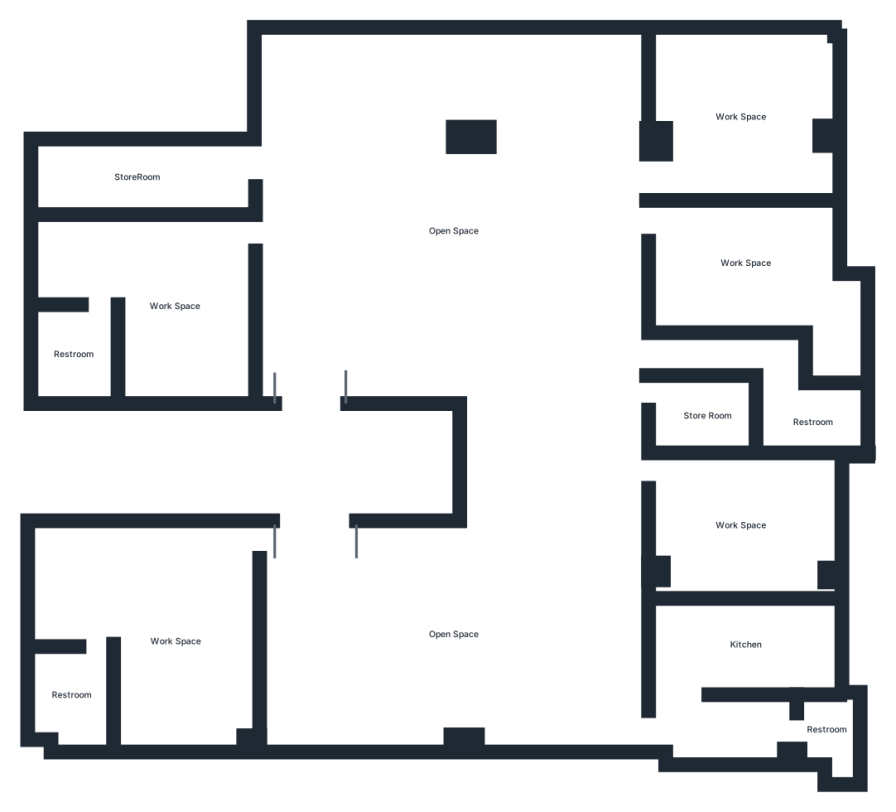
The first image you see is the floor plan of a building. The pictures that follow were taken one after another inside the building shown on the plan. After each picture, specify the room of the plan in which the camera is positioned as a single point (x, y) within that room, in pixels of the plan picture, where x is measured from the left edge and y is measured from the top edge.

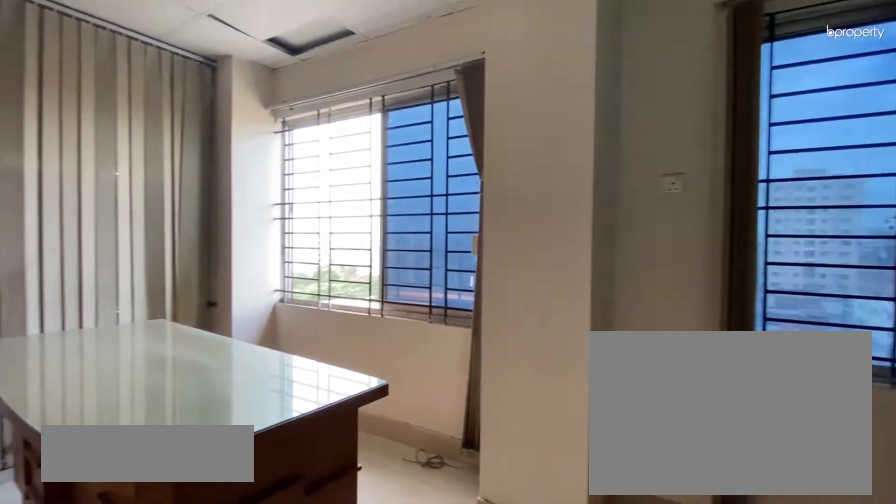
(736, 115)
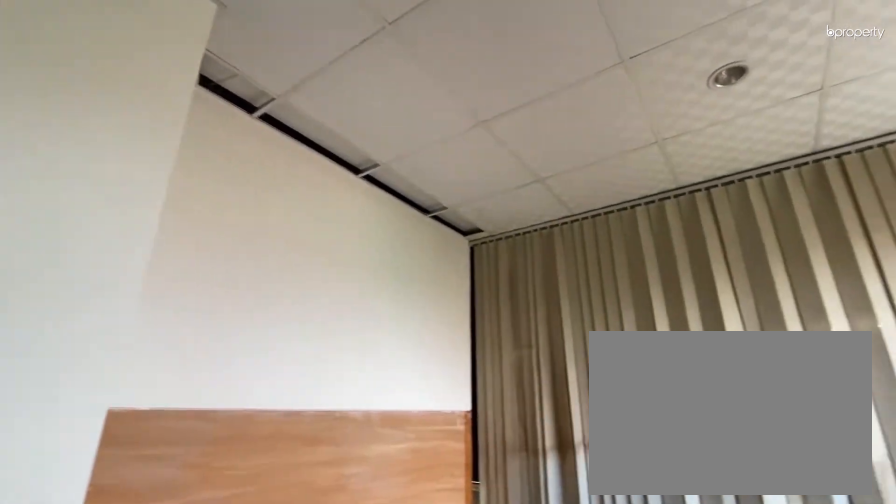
(736, 114)
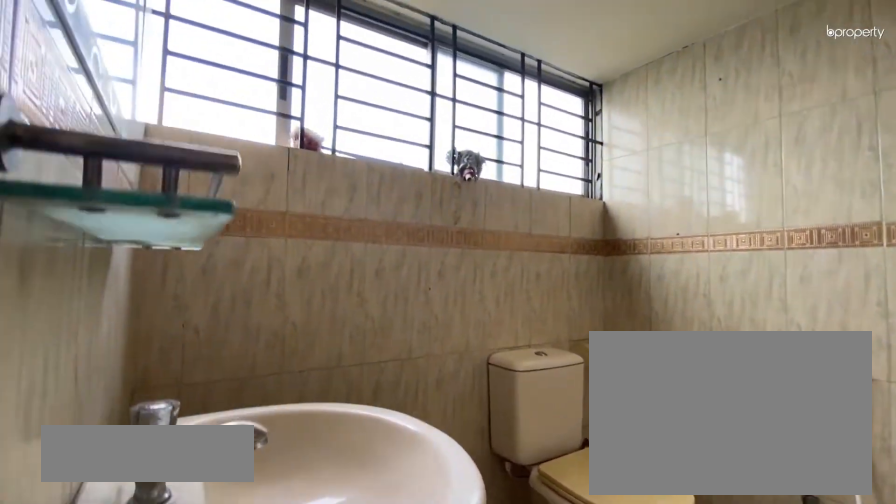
(810, 424)
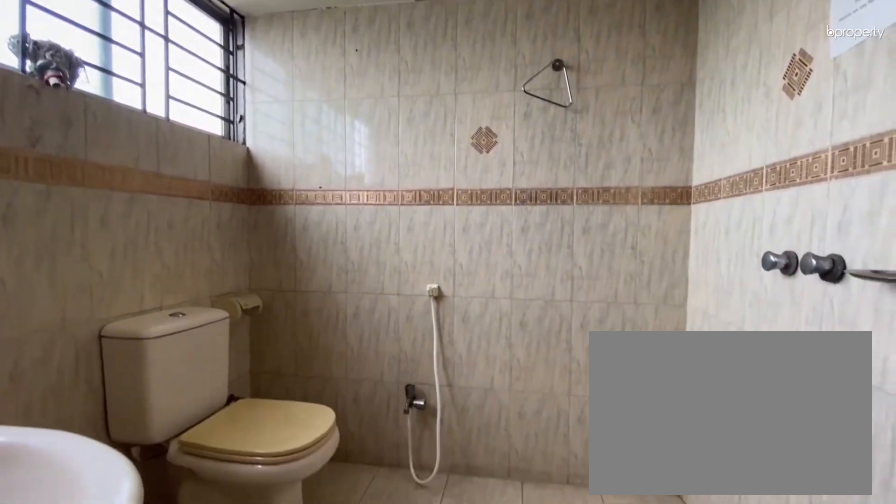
(810, 424)
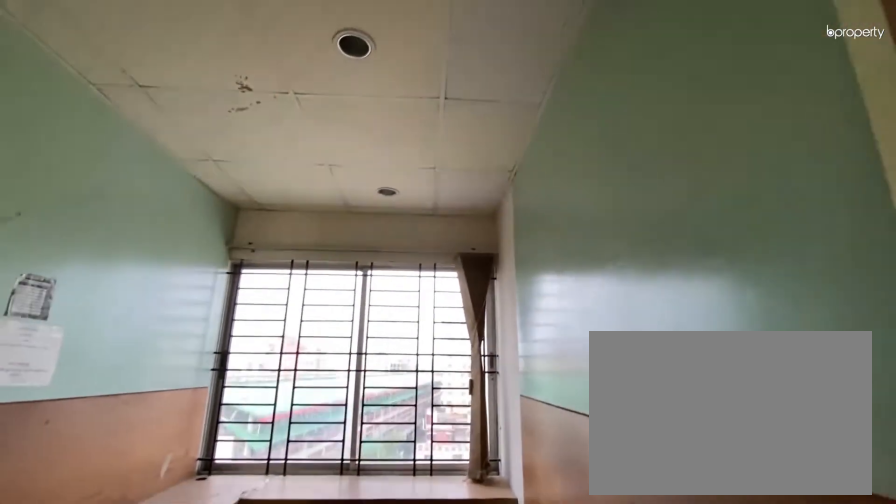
(743, 646)
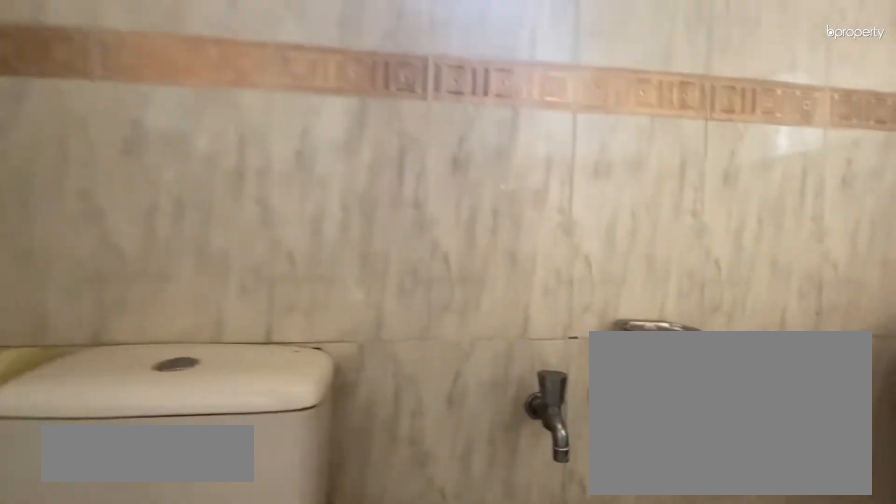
(827, 728)
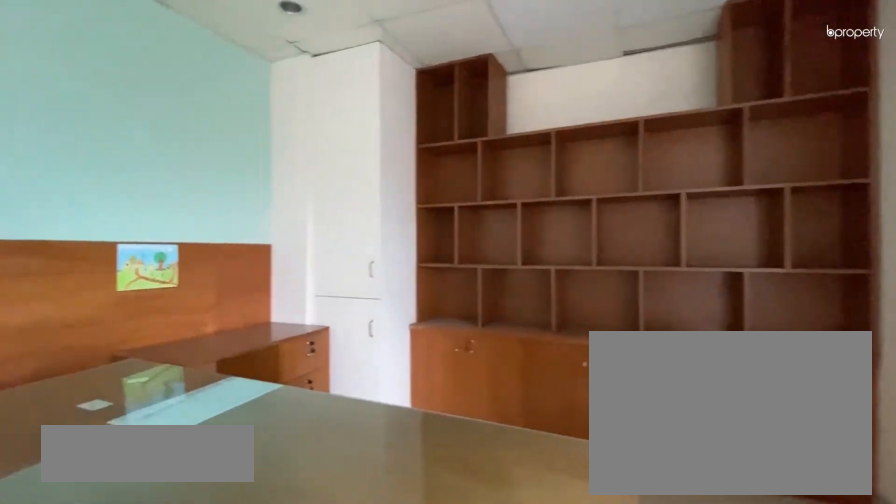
(173, 643)
